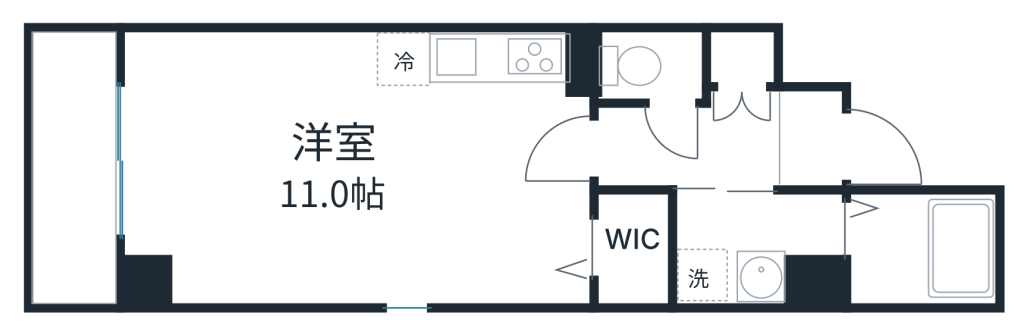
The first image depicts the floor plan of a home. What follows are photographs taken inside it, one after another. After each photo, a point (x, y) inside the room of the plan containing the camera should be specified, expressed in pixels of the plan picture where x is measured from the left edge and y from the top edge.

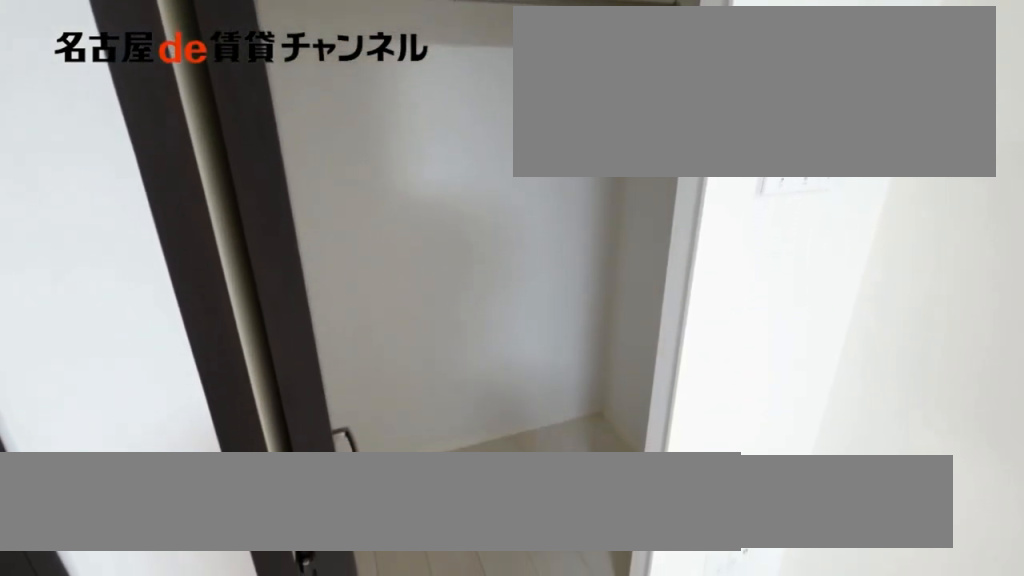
(634, 247)
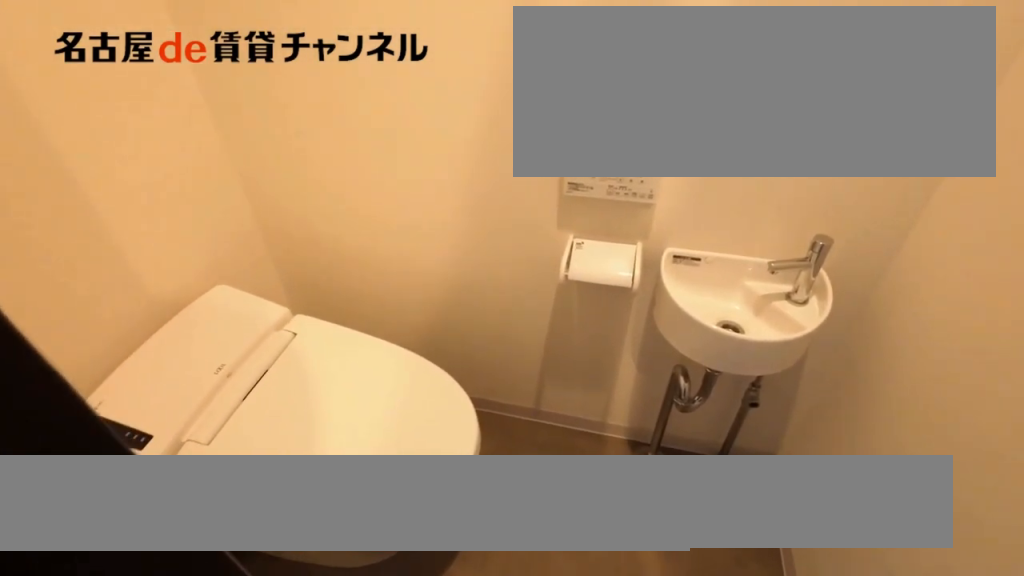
(654, 69)
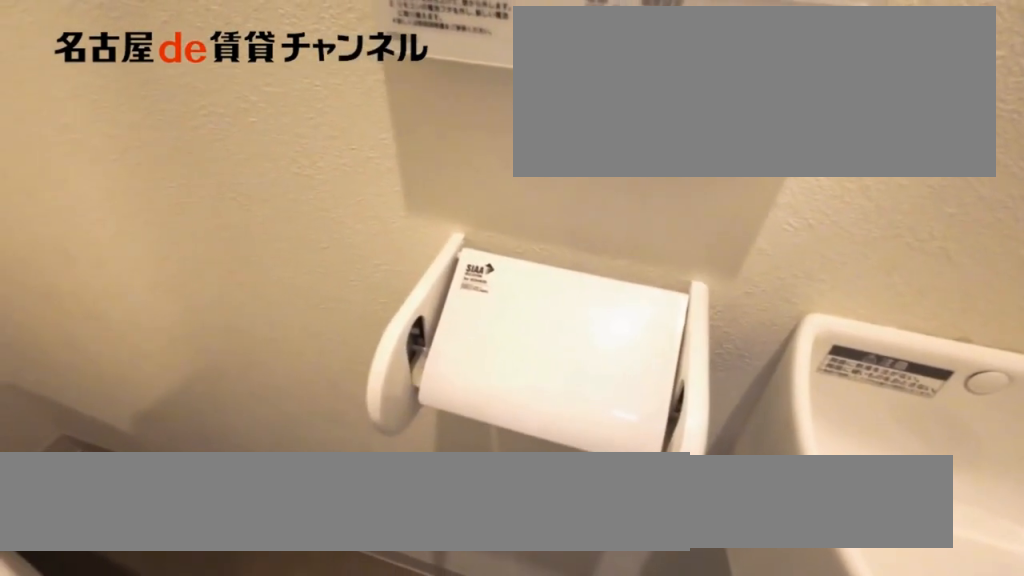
(654, 69)
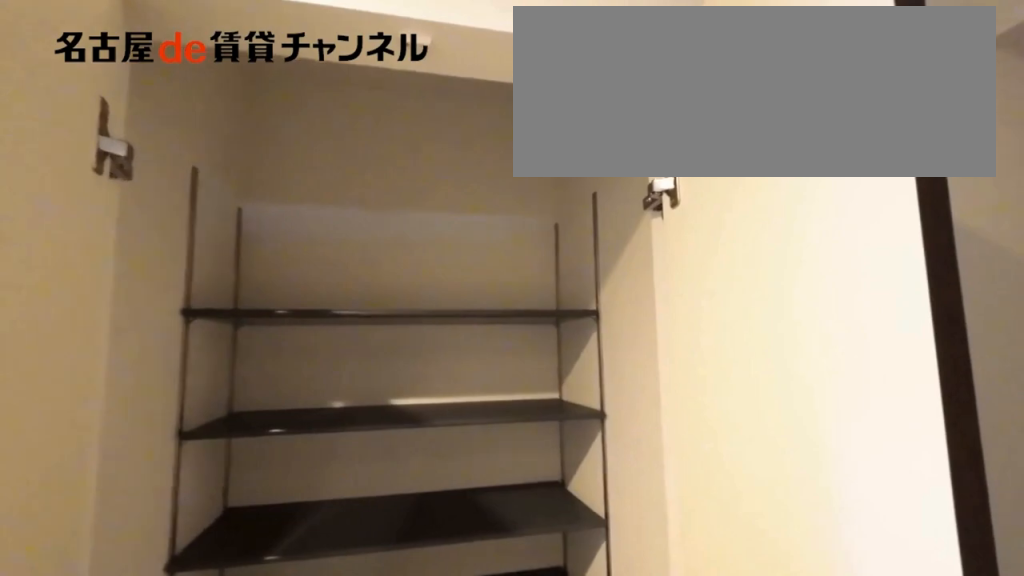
(740, 60)
